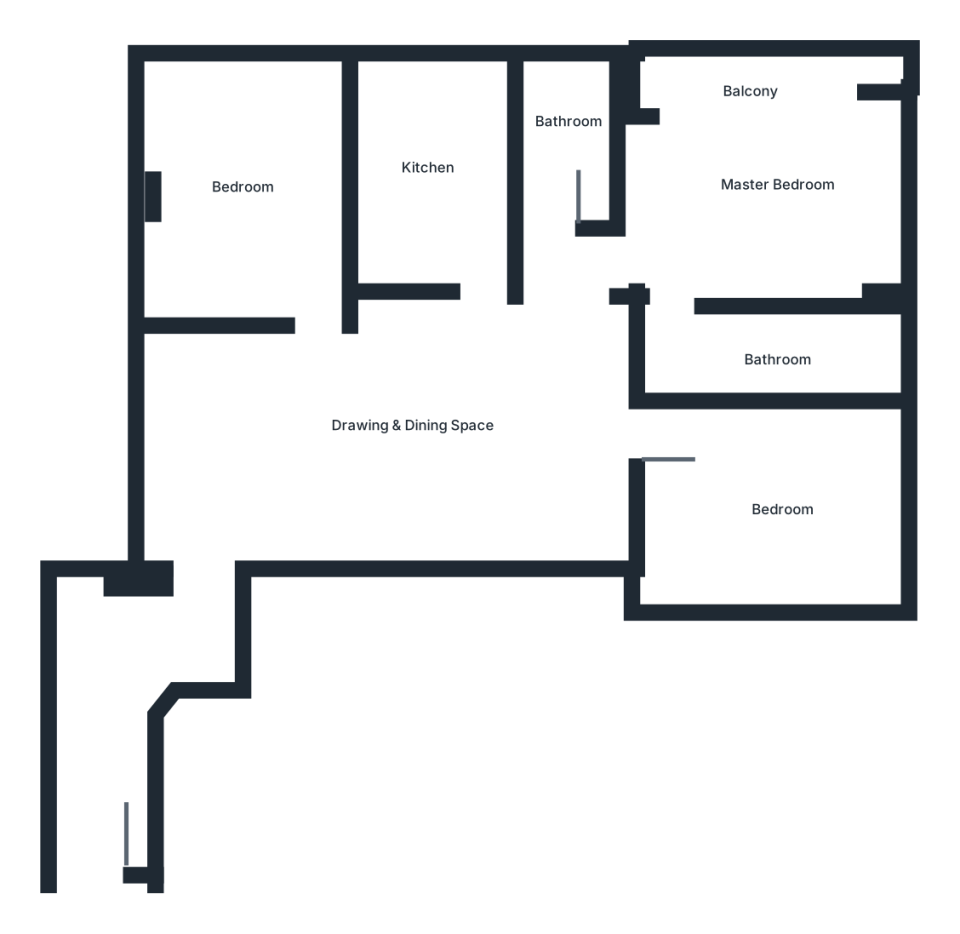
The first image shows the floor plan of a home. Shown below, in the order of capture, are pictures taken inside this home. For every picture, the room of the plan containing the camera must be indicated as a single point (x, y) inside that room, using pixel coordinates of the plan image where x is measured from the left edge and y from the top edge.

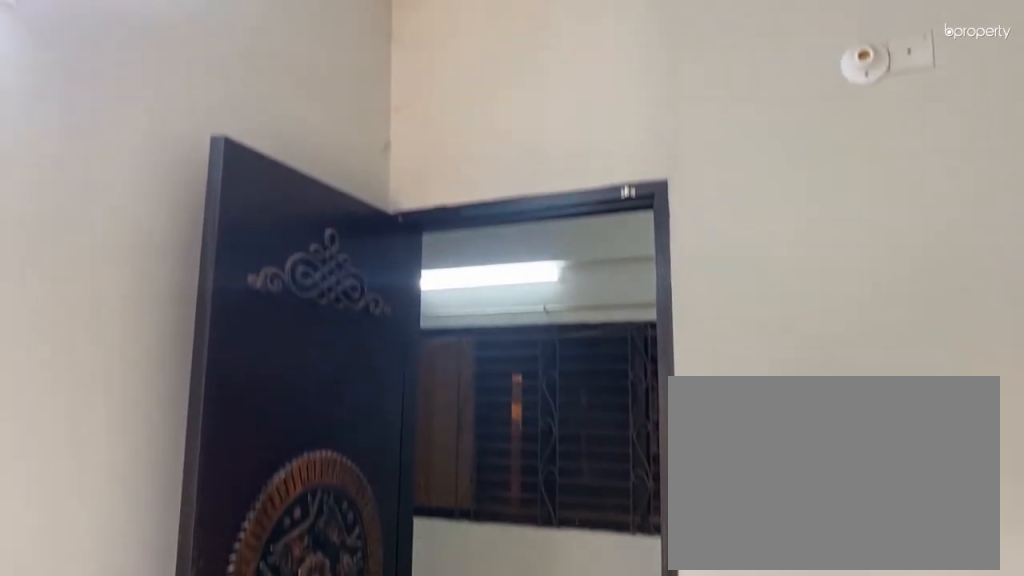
(231, 219)
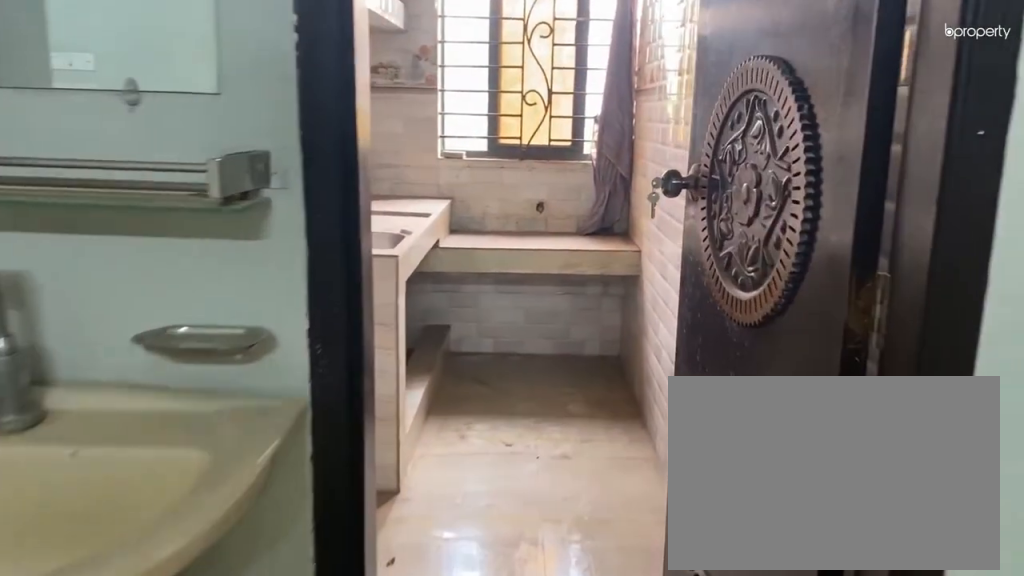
(466, 293)
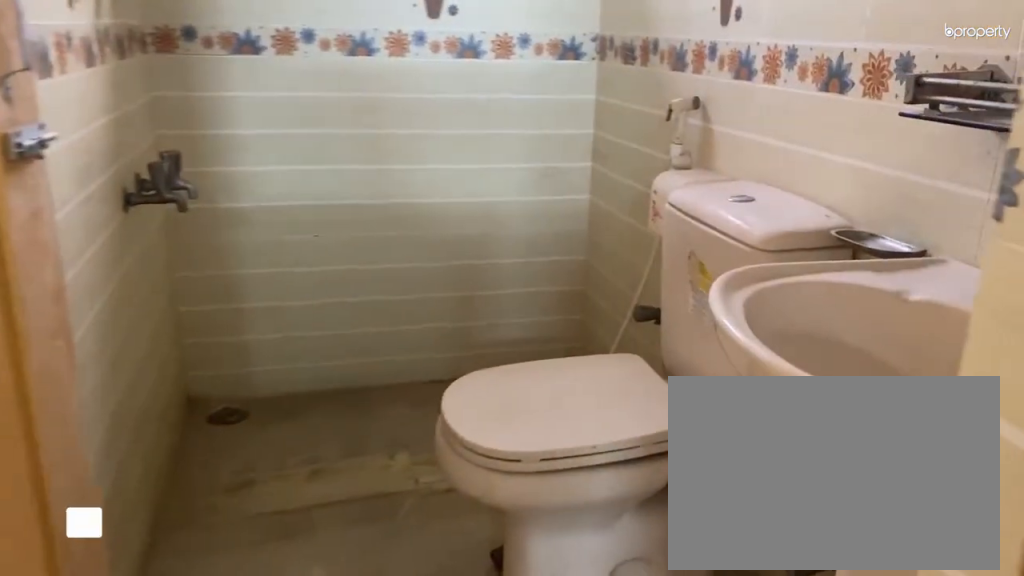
(558, 159)
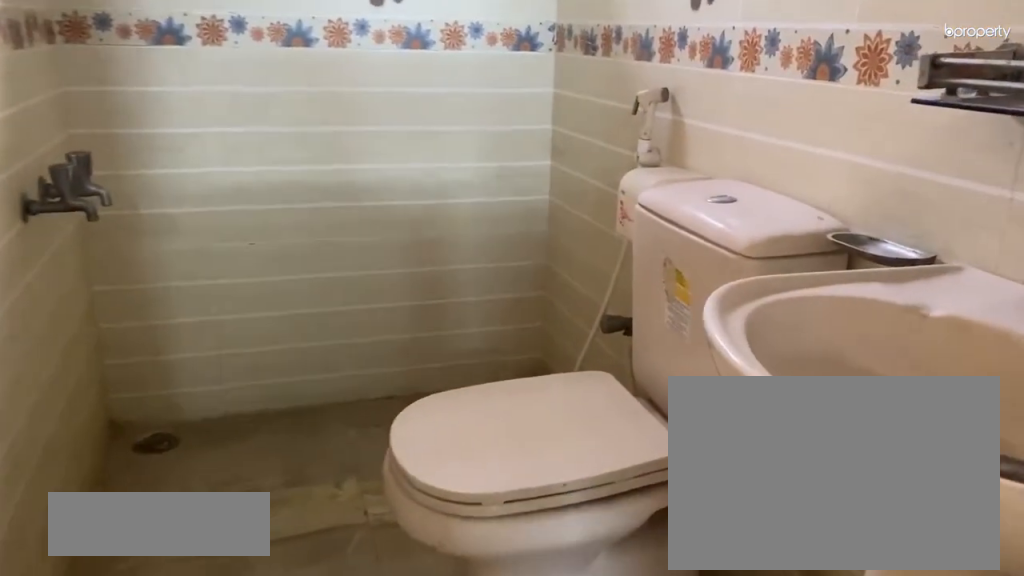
(558, 159)
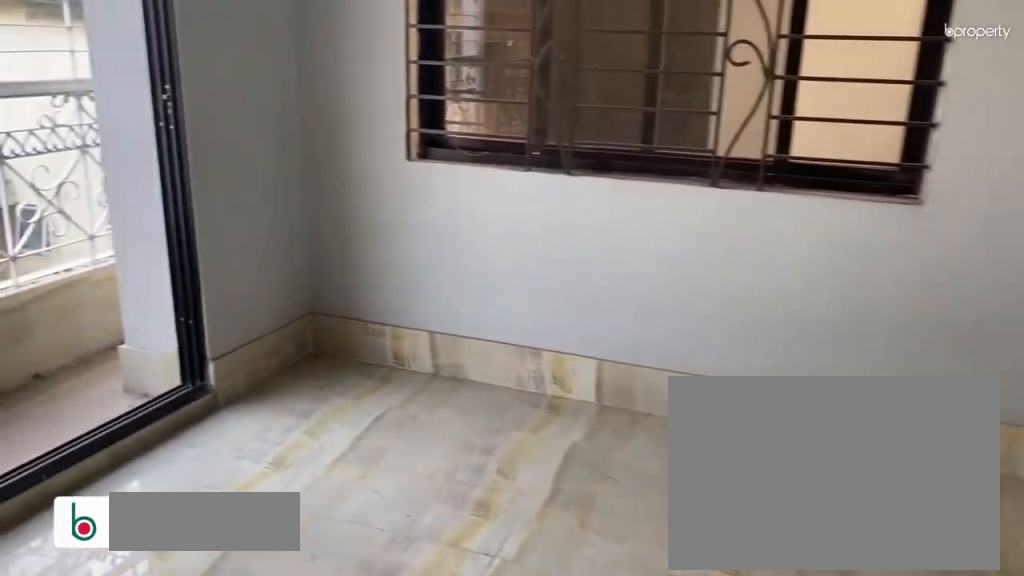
(759, 194)
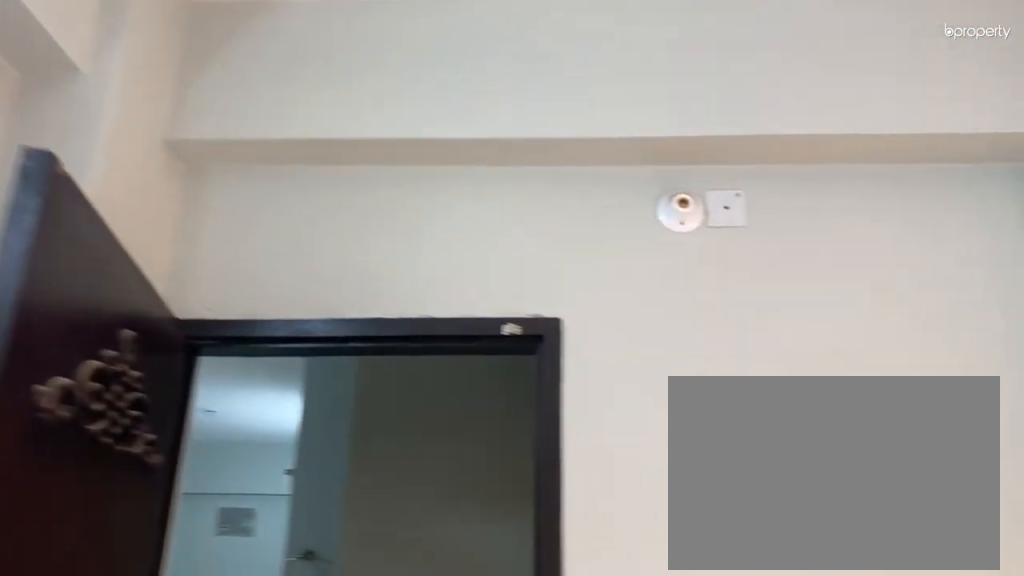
(759, 193)
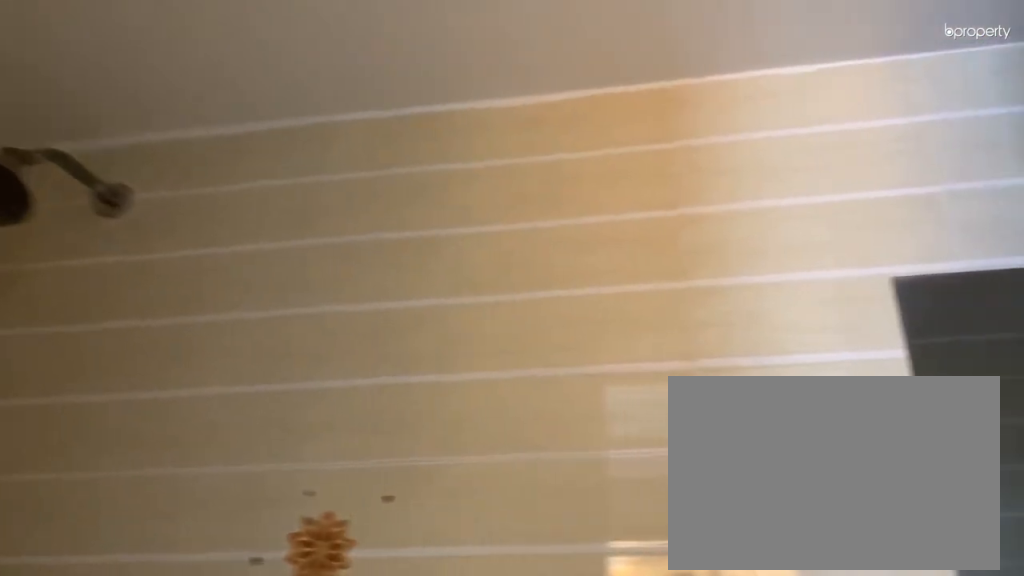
(766, 362)
